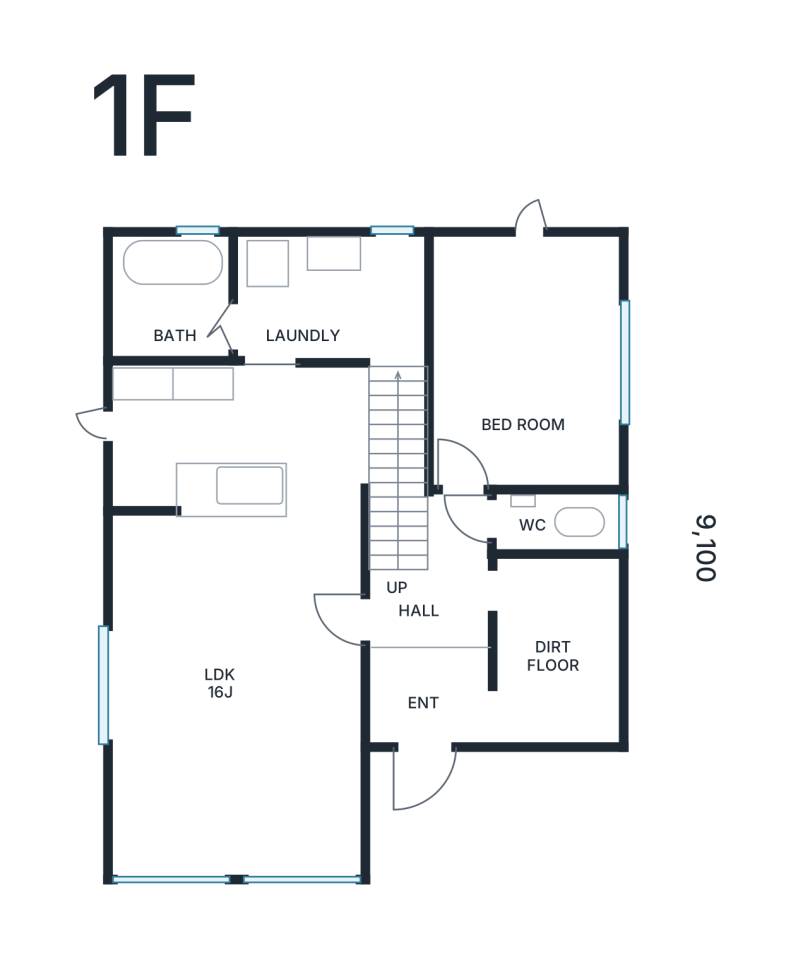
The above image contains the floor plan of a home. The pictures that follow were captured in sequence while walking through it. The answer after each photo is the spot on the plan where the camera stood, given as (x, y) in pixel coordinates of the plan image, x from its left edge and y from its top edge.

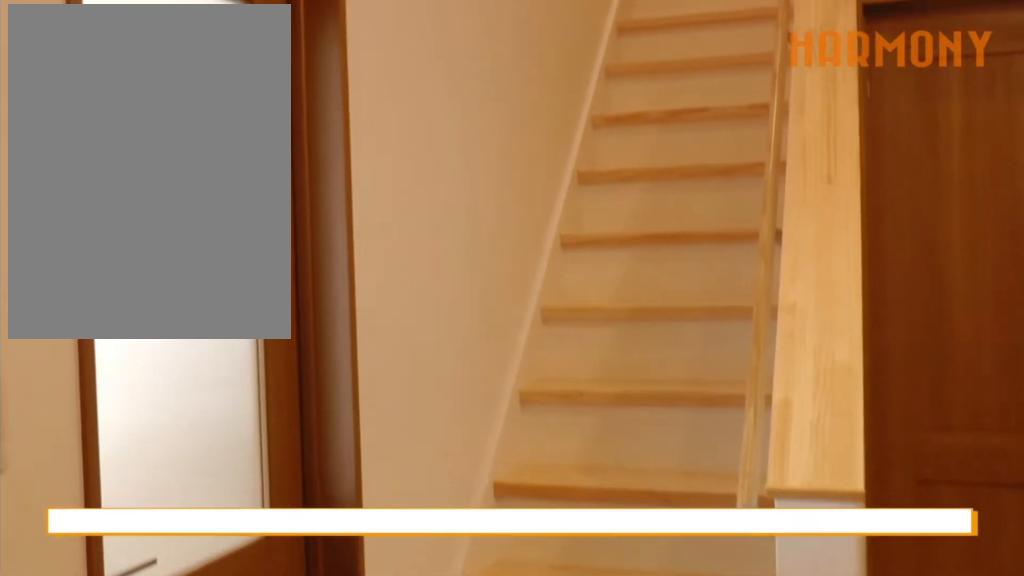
(448, 712)
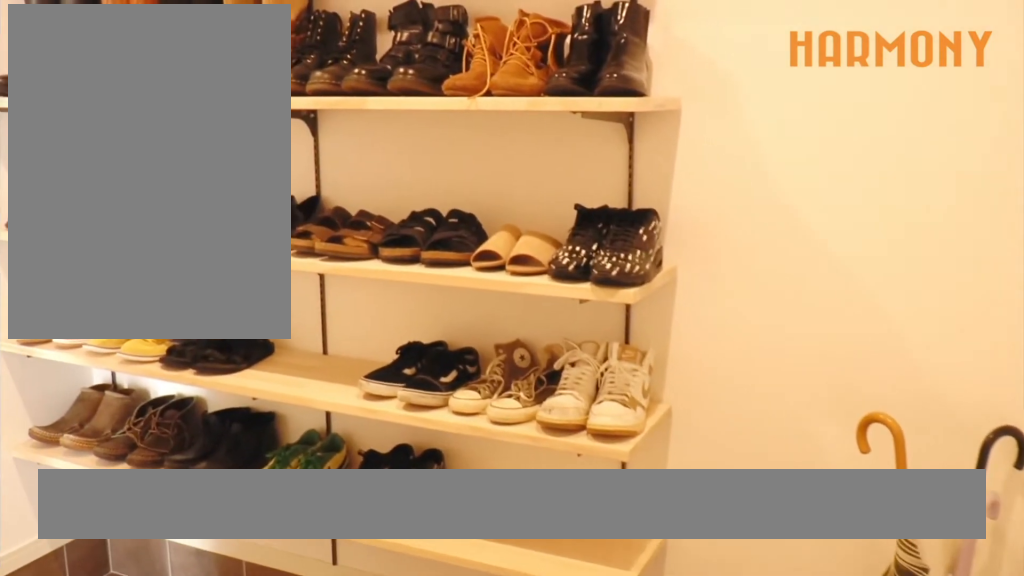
(536, 680)
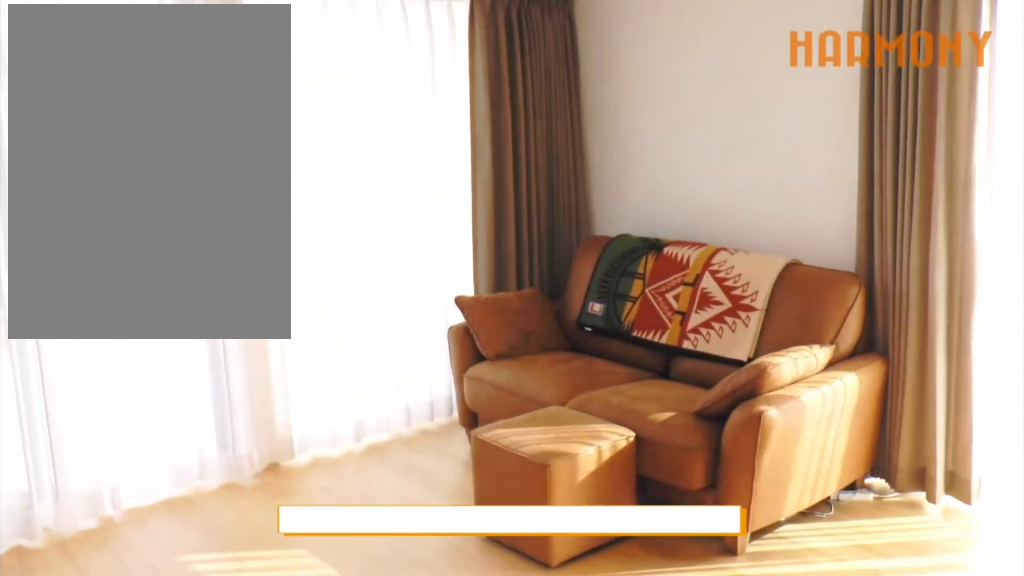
(291, 643)
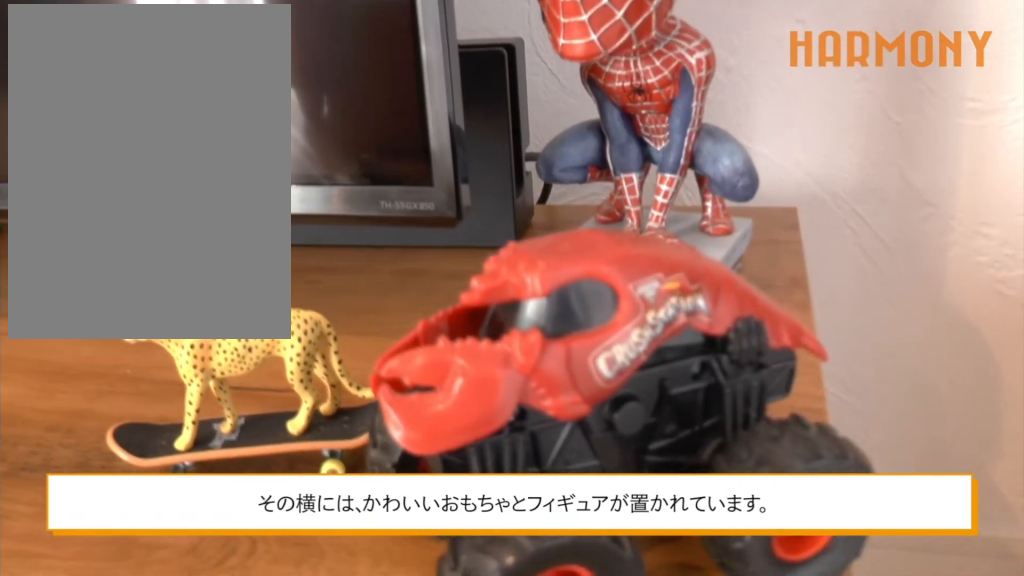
(209, 792)
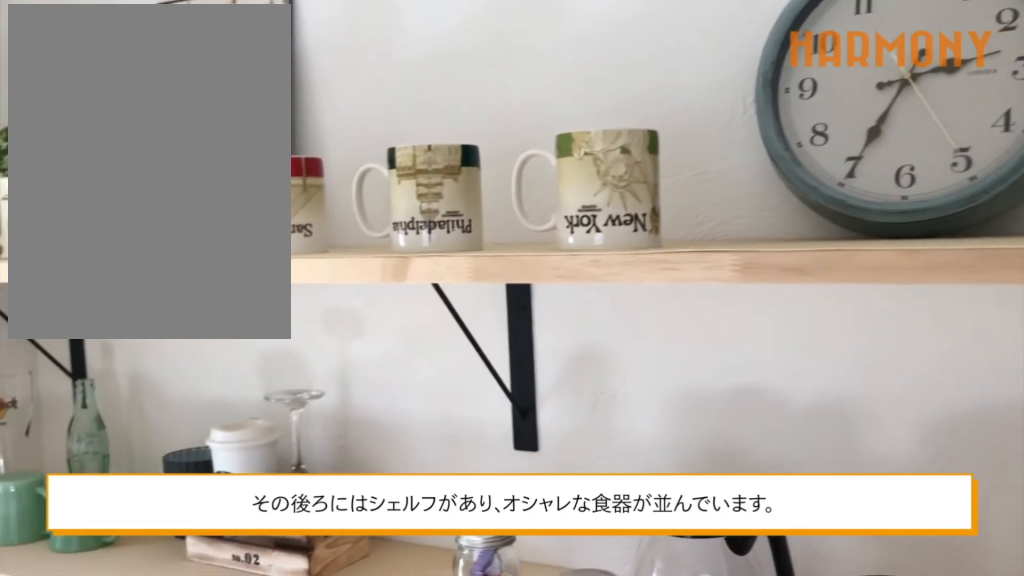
(217, 433)
